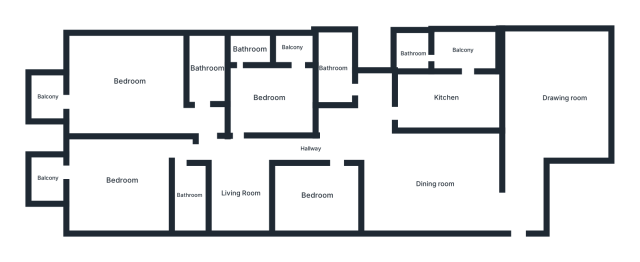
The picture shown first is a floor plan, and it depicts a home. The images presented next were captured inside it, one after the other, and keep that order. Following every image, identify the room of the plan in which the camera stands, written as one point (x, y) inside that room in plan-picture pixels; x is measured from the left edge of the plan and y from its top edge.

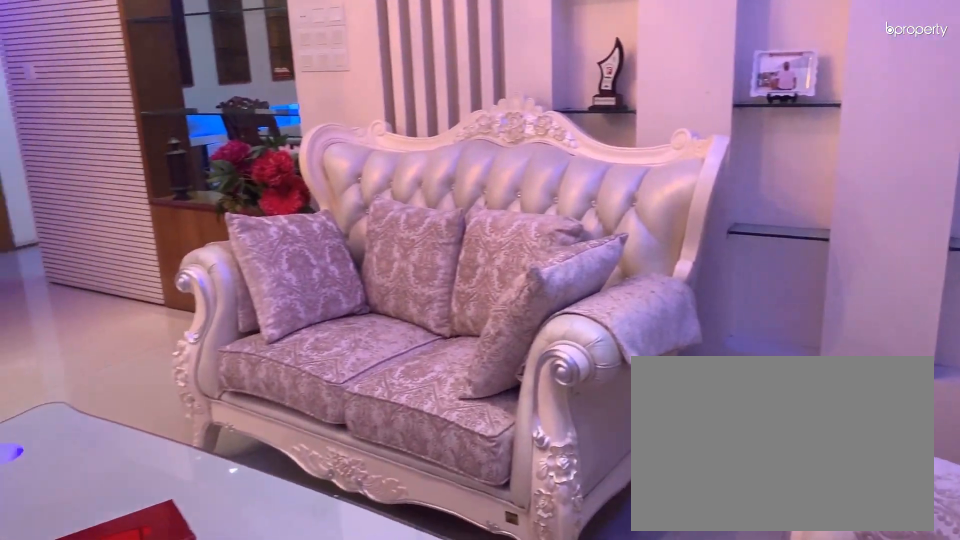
(563, 99)
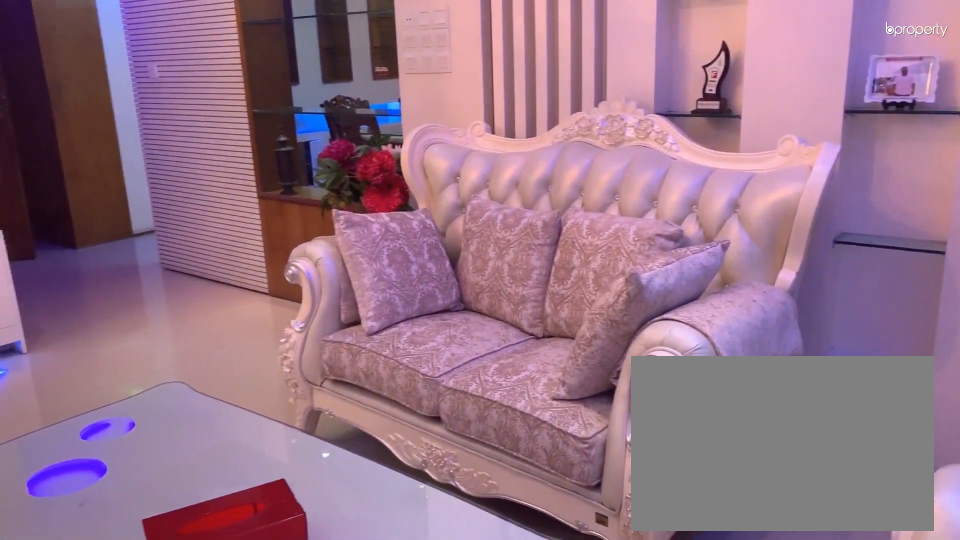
(563, 99)
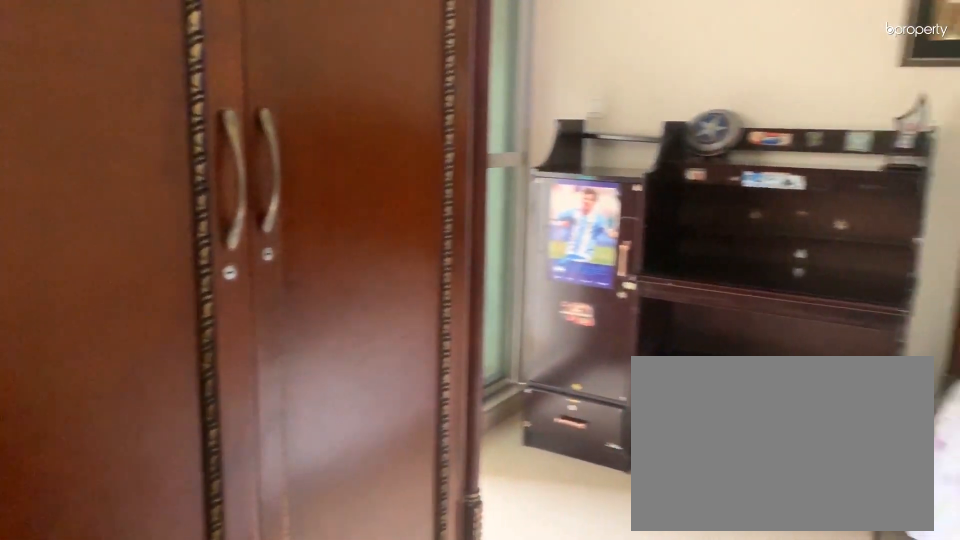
(270, 97)
